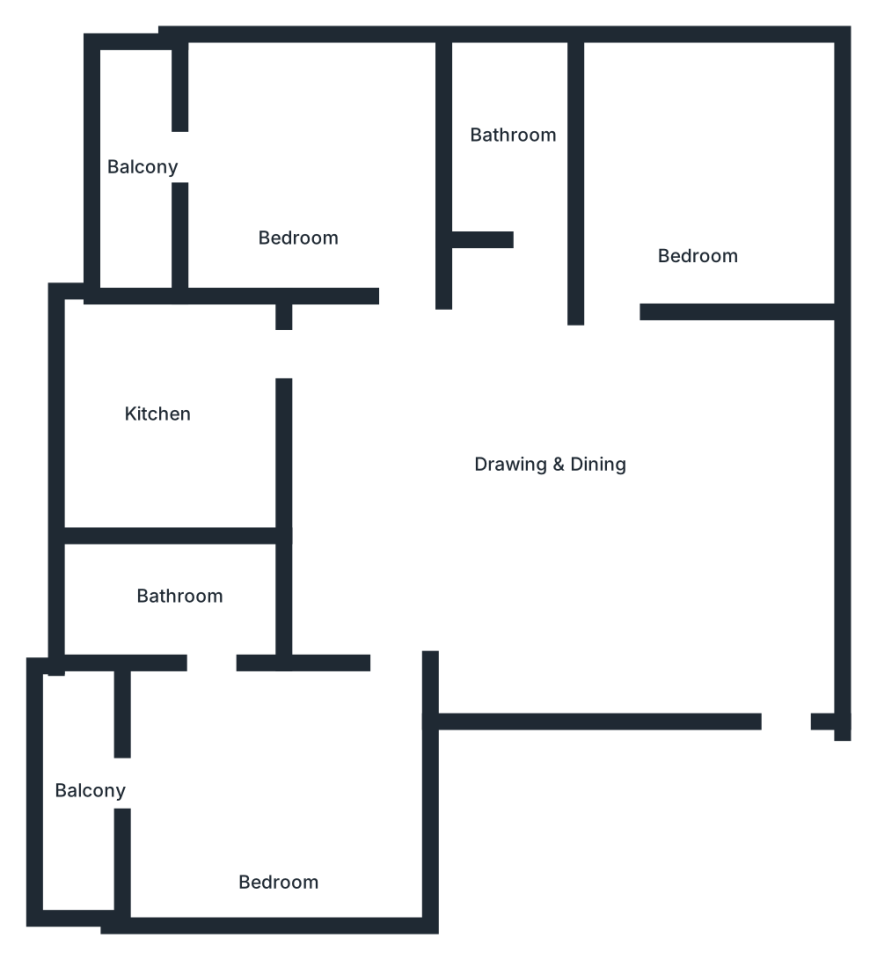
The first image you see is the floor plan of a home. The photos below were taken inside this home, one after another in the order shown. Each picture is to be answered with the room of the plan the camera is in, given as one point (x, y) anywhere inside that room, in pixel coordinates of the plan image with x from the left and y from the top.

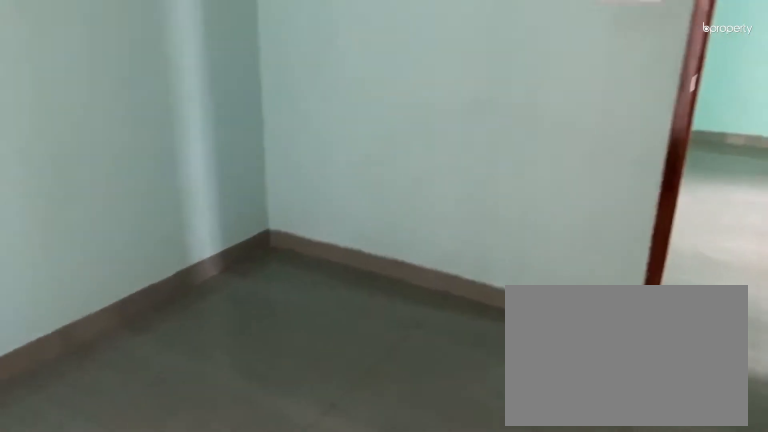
(698, 177)
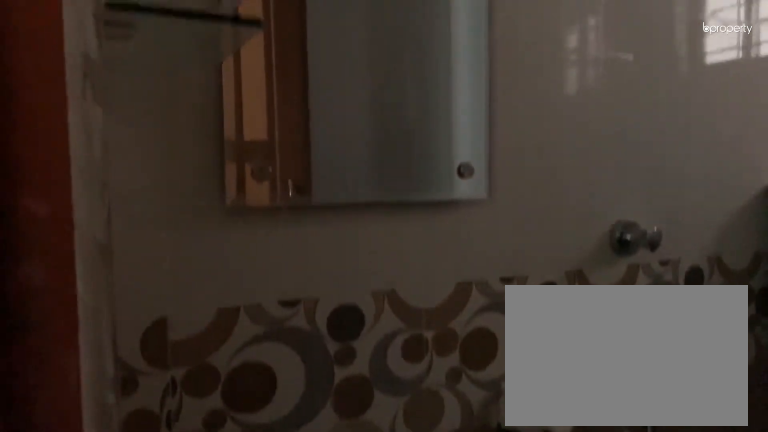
(517, 158)
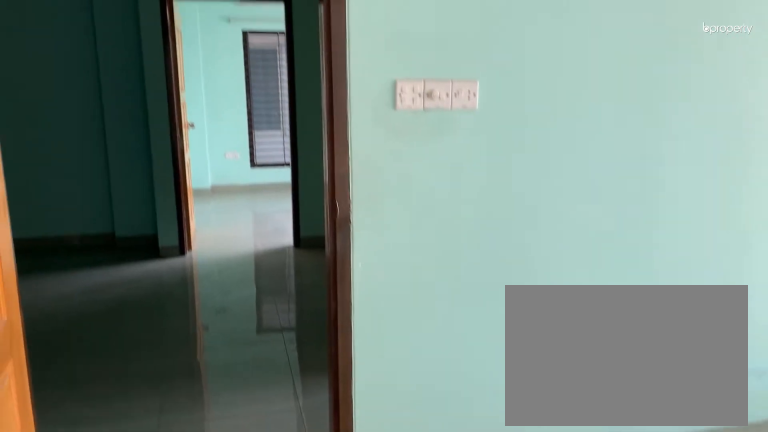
(295, 164)
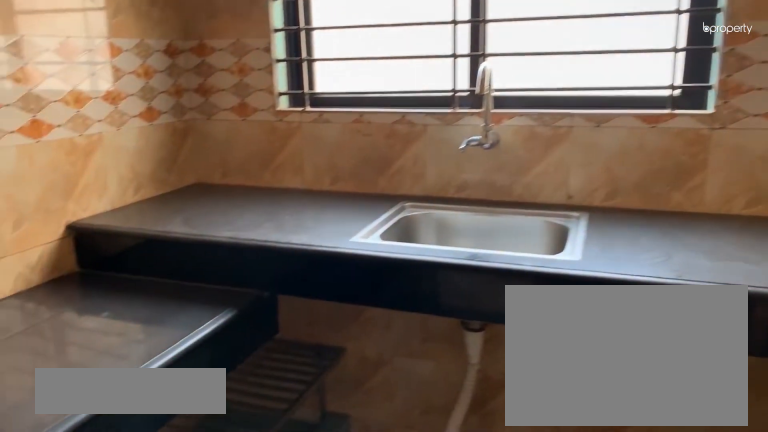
(155, 379)
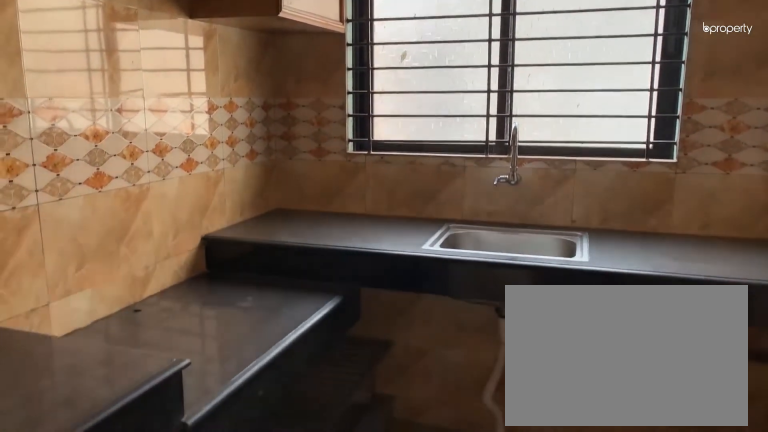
(155, 379)
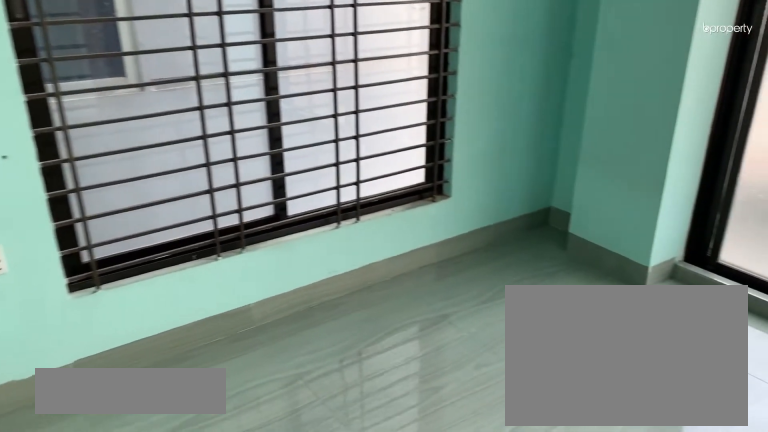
(263, 808)
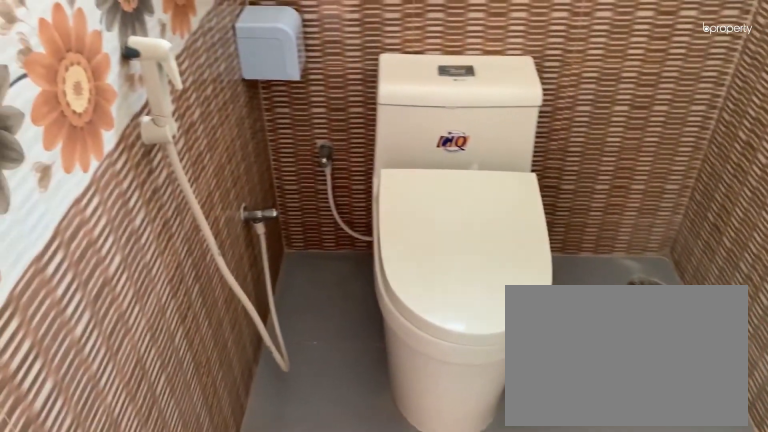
(188, 607)
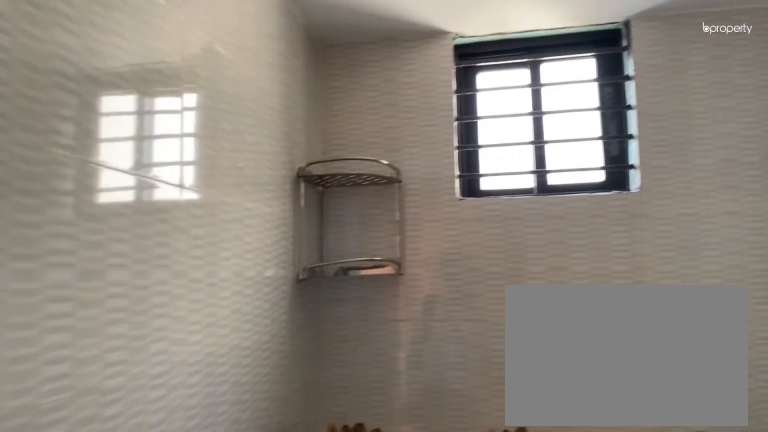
(188, 607)
